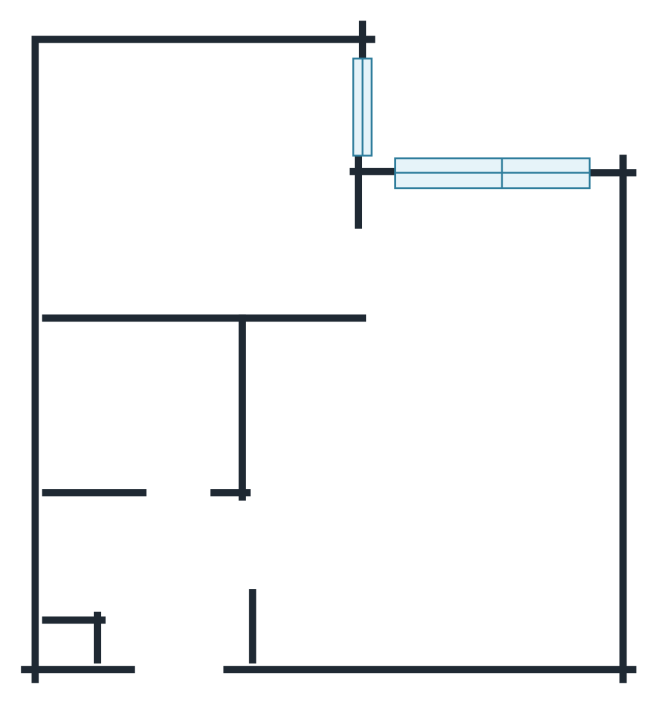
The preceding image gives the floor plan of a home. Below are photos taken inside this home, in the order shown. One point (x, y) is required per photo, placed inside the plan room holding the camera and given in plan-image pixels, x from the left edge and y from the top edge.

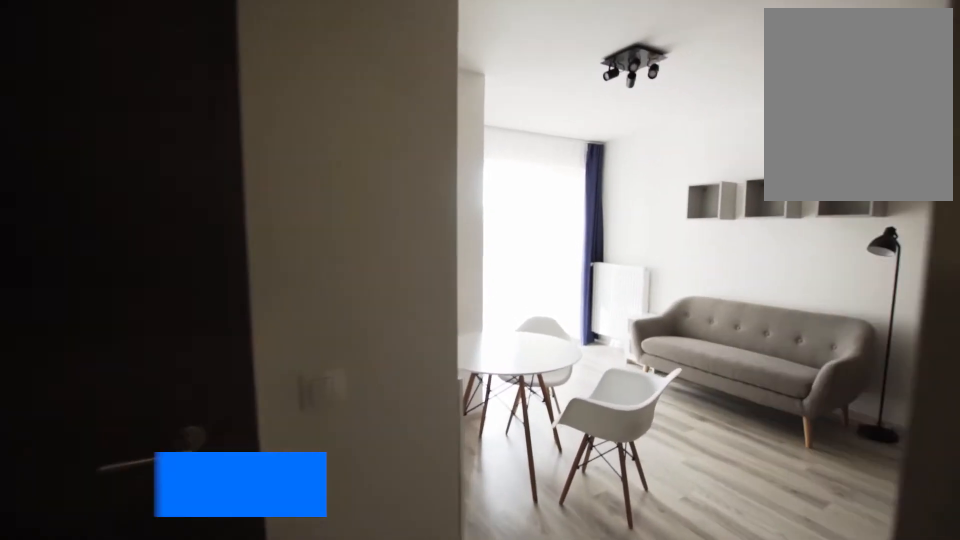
(422, 454)
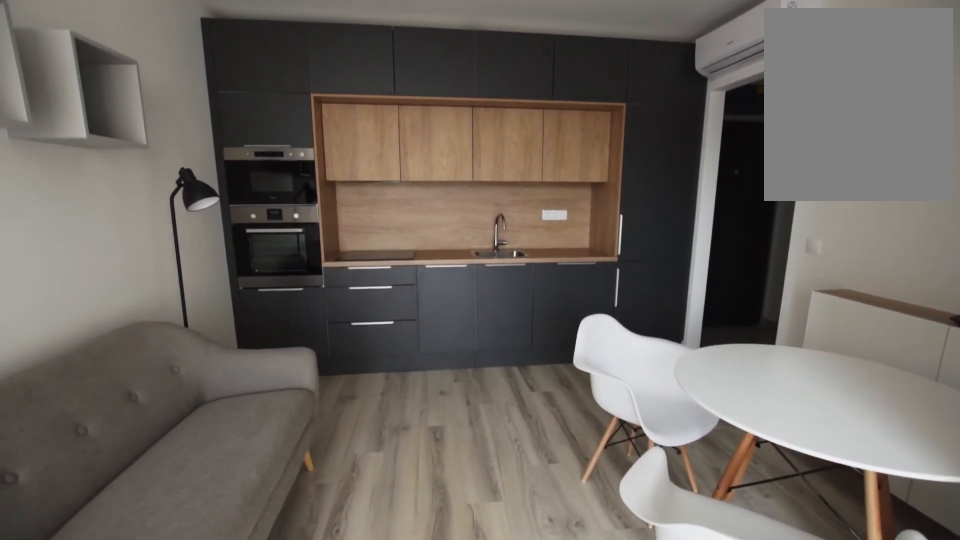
(422, 453)
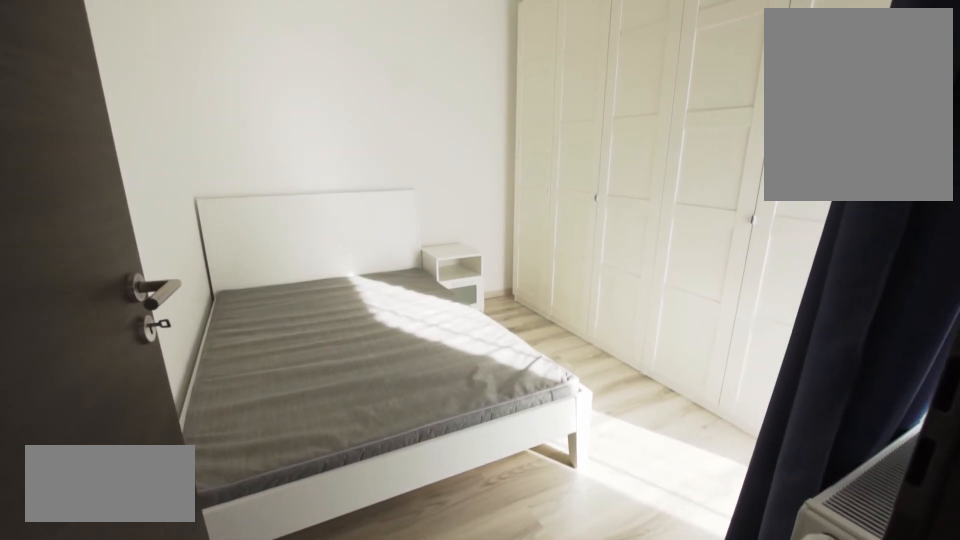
(190, 169)
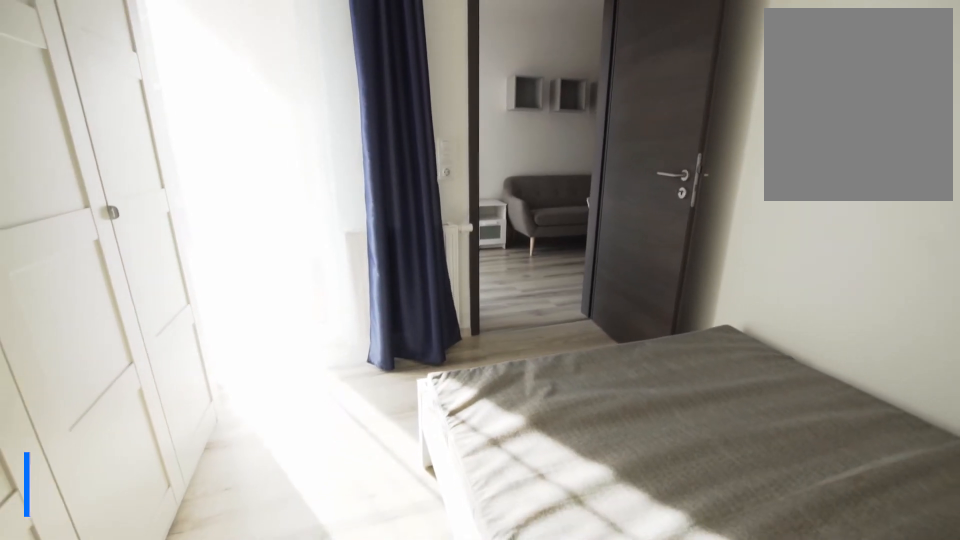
(190, 169)
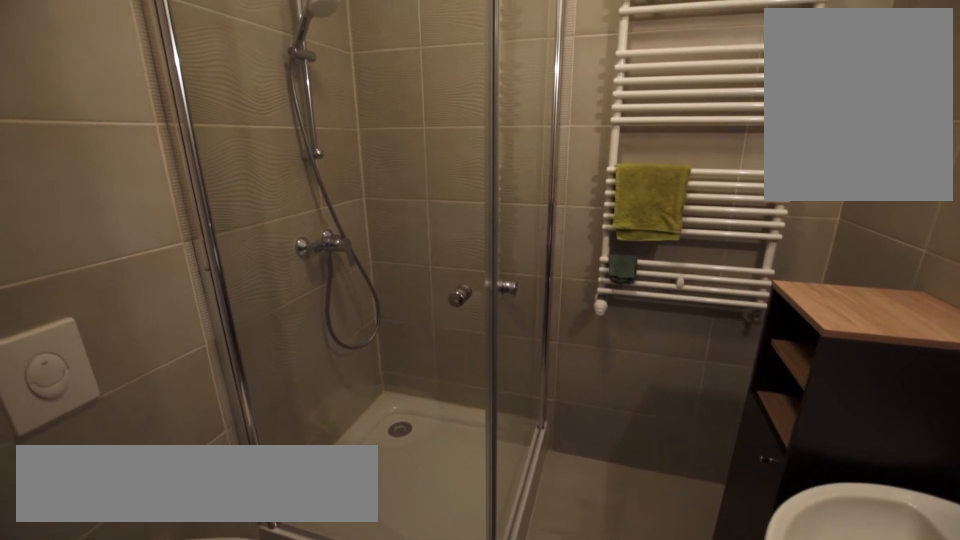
(124, 410)
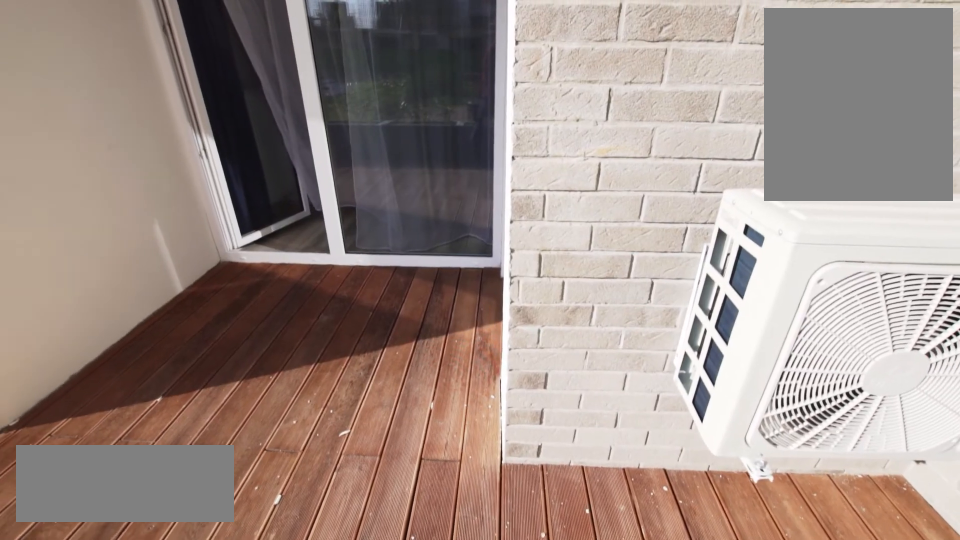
(498, 87)
